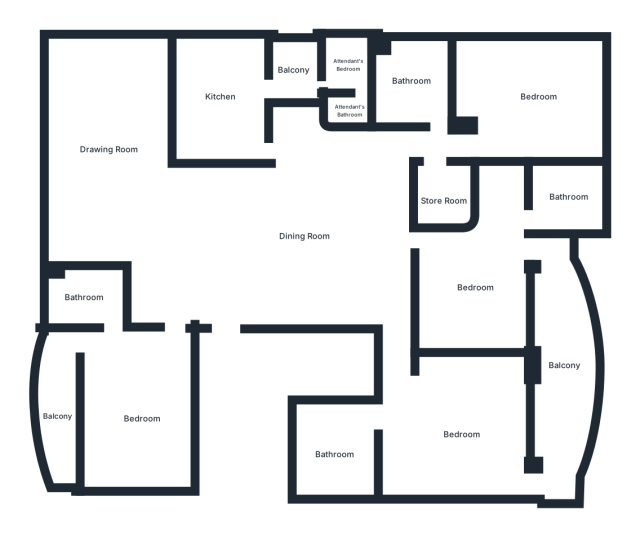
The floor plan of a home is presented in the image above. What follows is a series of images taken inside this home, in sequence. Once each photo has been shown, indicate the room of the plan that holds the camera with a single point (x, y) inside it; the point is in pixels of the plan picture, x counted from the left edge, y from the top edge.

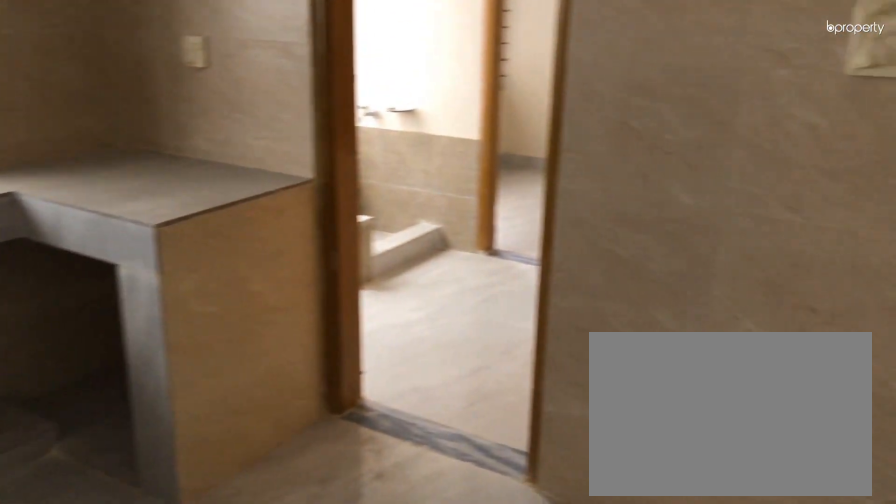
(220, 93)
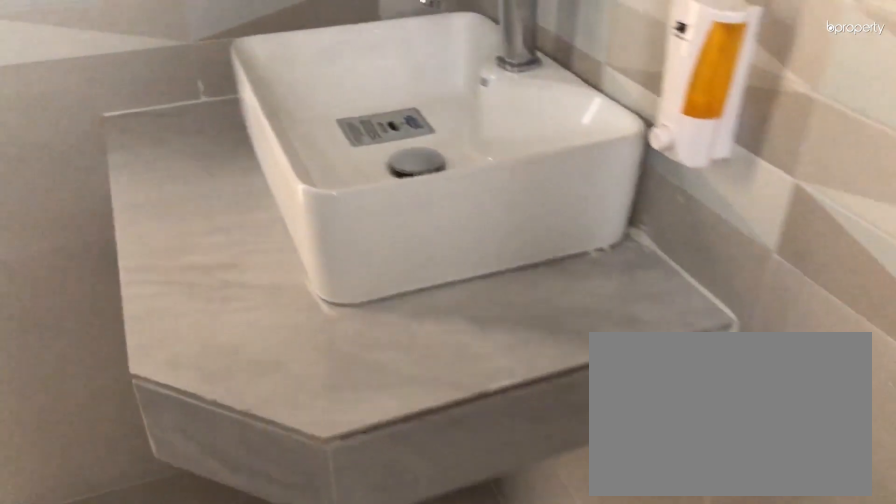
(414, 86)
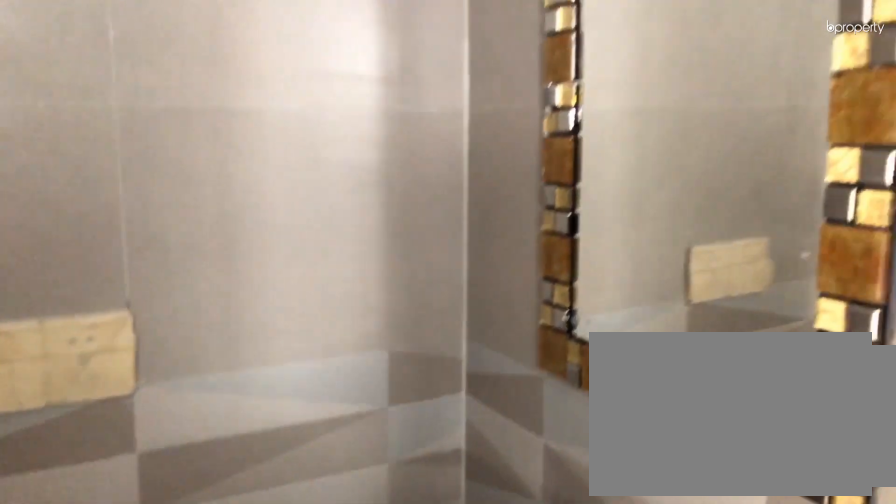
(414, 86)
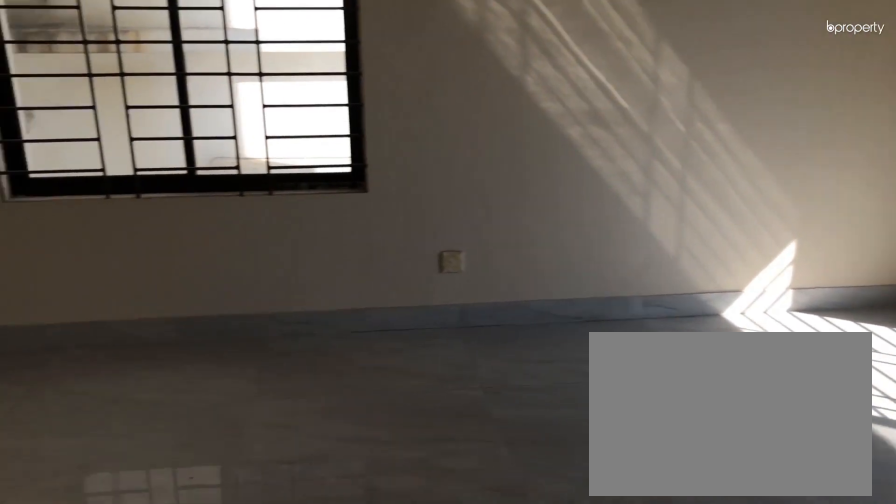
(529, 101)
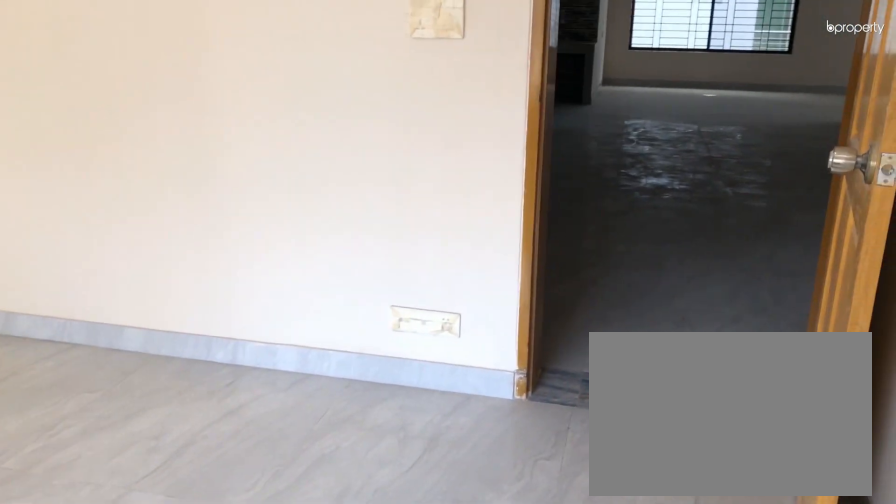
(471, 288)
